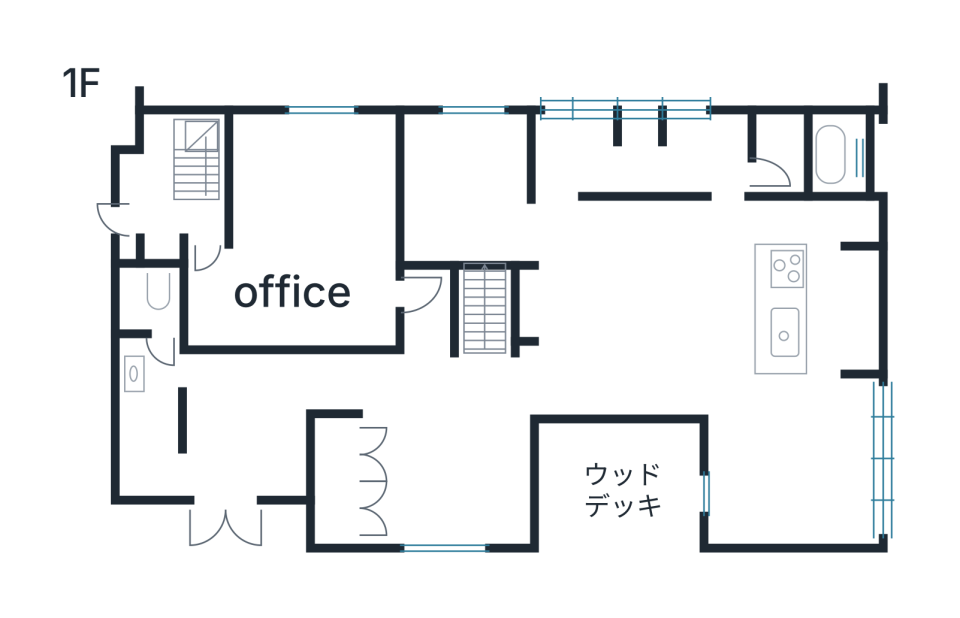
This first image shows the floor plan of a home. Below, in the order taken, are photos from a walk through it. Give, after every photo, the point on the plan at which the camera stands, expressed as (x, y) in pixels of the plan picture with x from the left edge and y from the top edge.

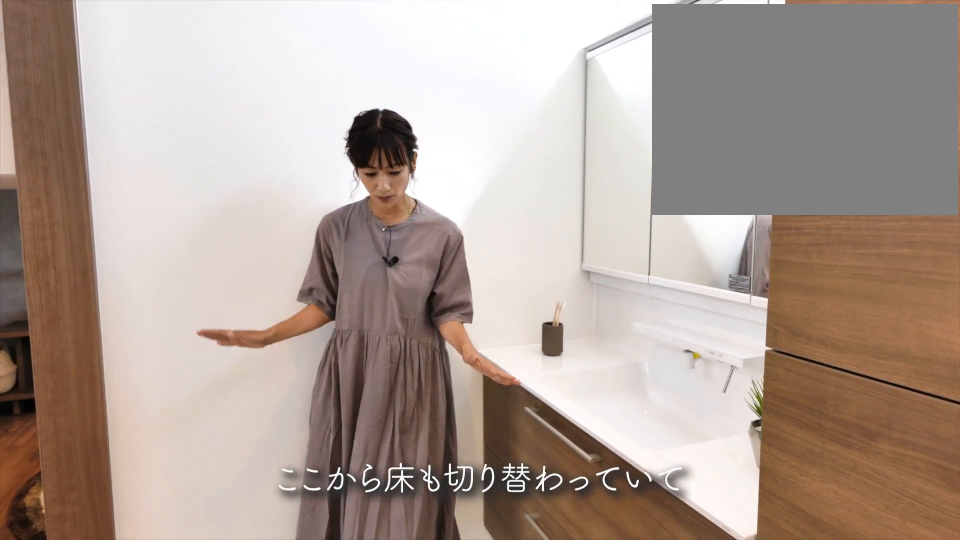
(565, 166)
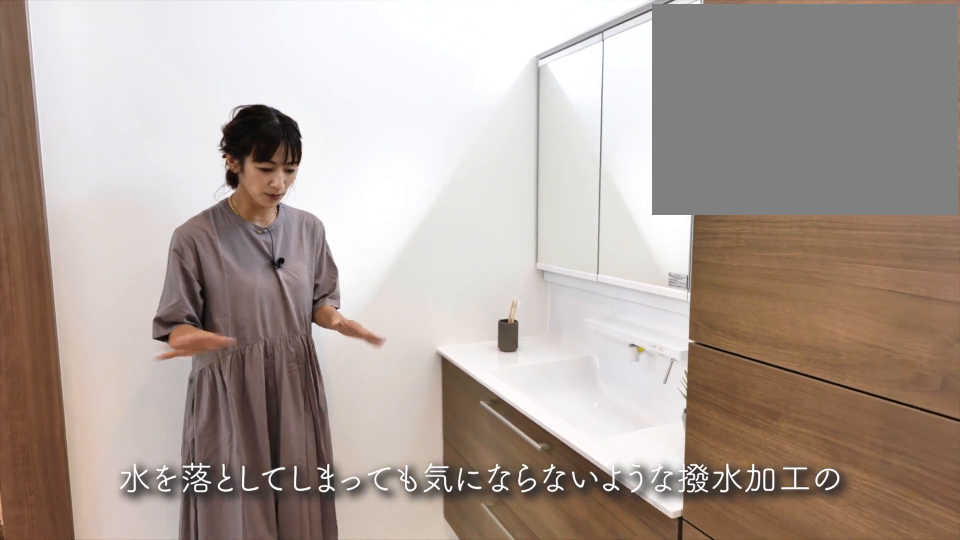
(565, 166)
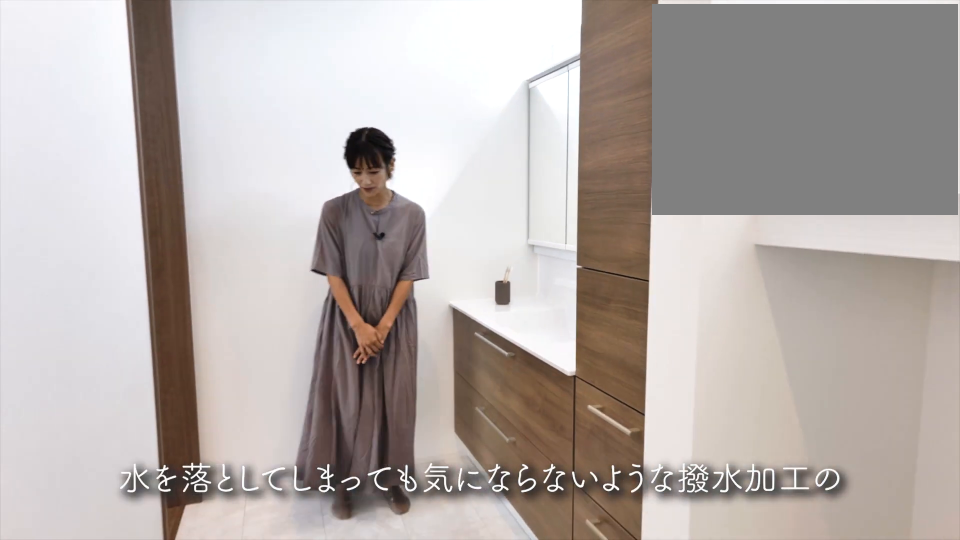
(565, 166)
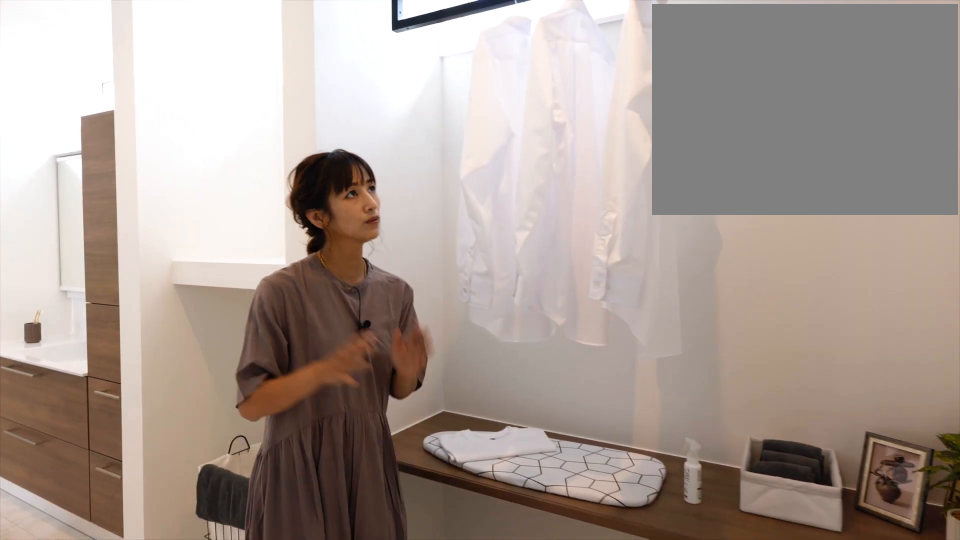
(720, 166)
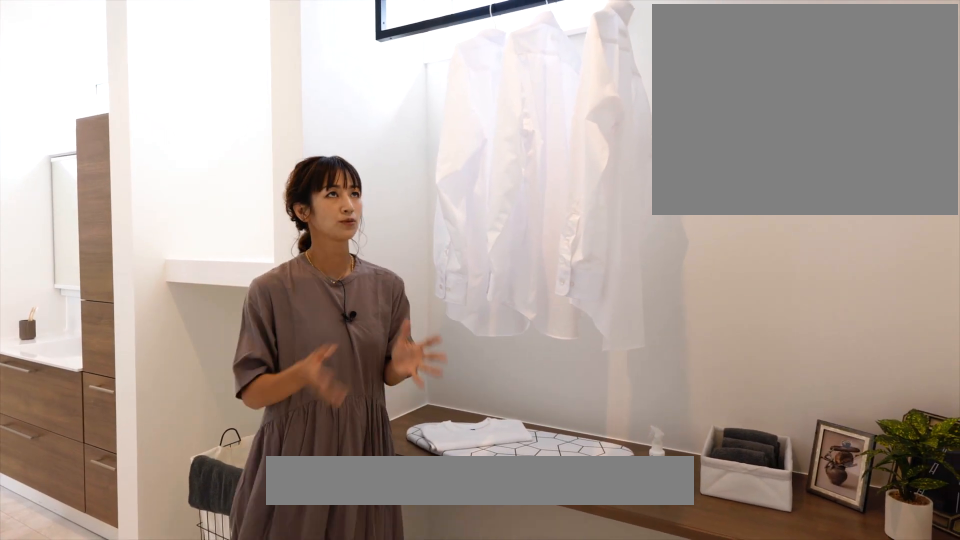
(720, 169)
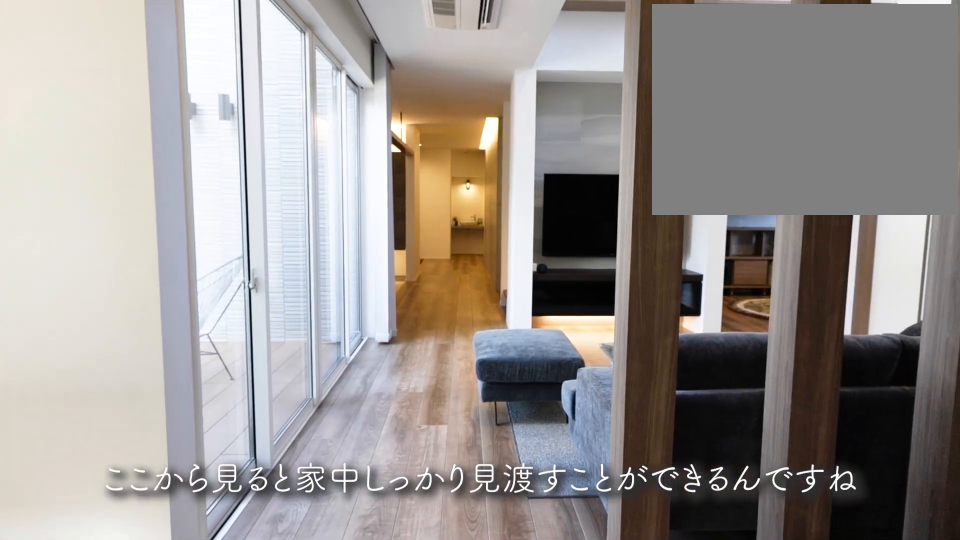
(820, 352)
